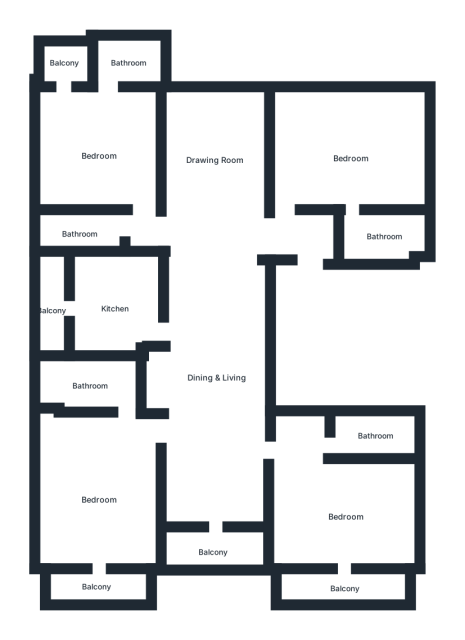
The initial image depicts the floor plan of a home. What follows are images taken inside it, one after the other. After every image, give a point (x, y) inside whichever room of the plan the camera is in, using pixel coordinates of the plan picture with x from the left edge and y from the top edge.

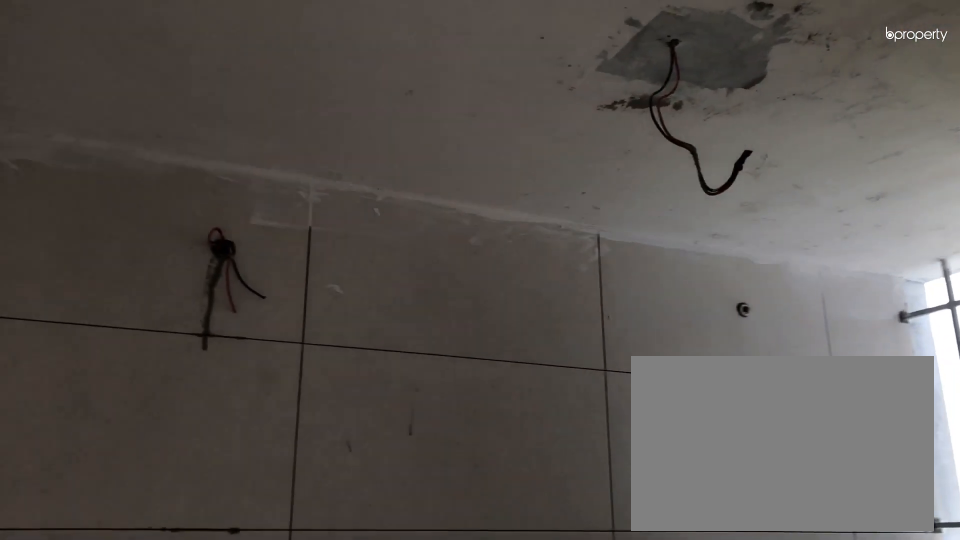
(127, 62)
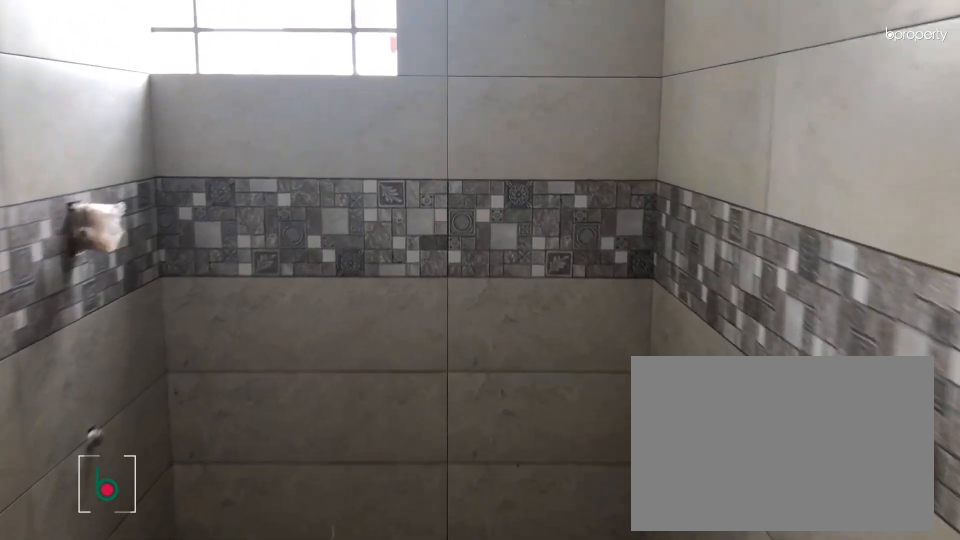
(82, 232)
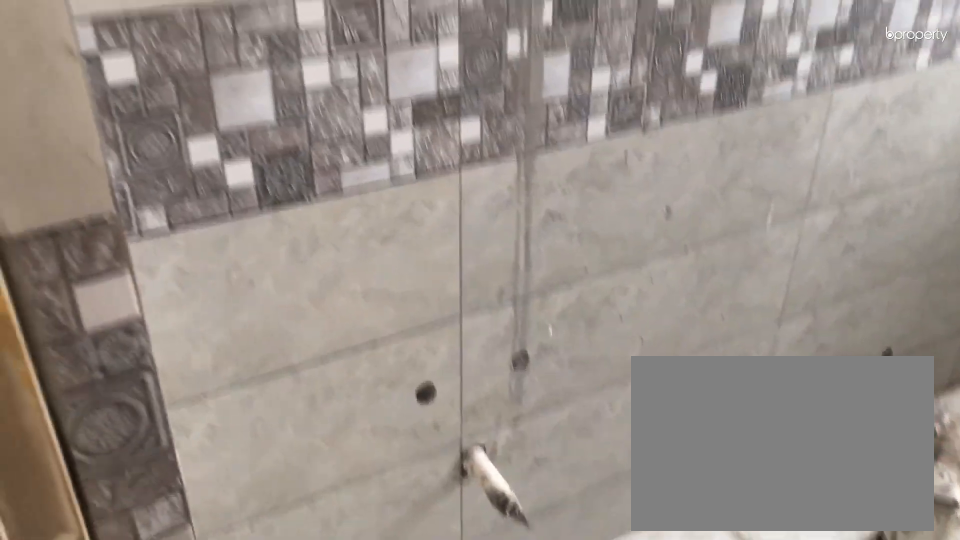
(82, 232)
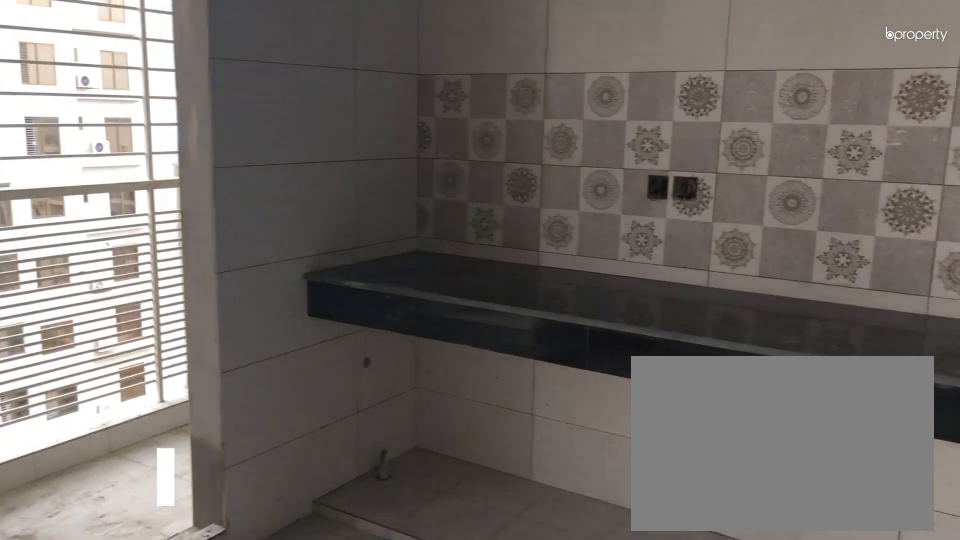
(115, 309)
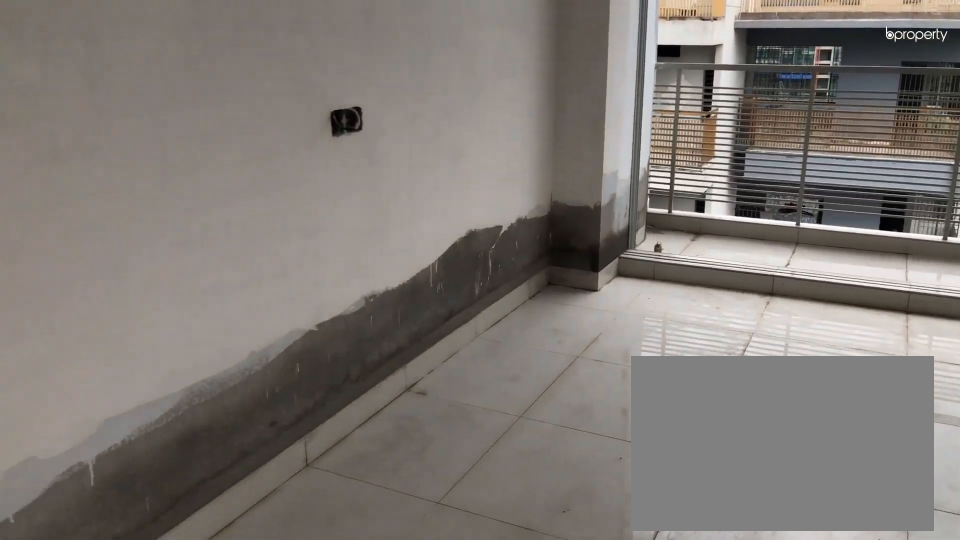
(98, 500)
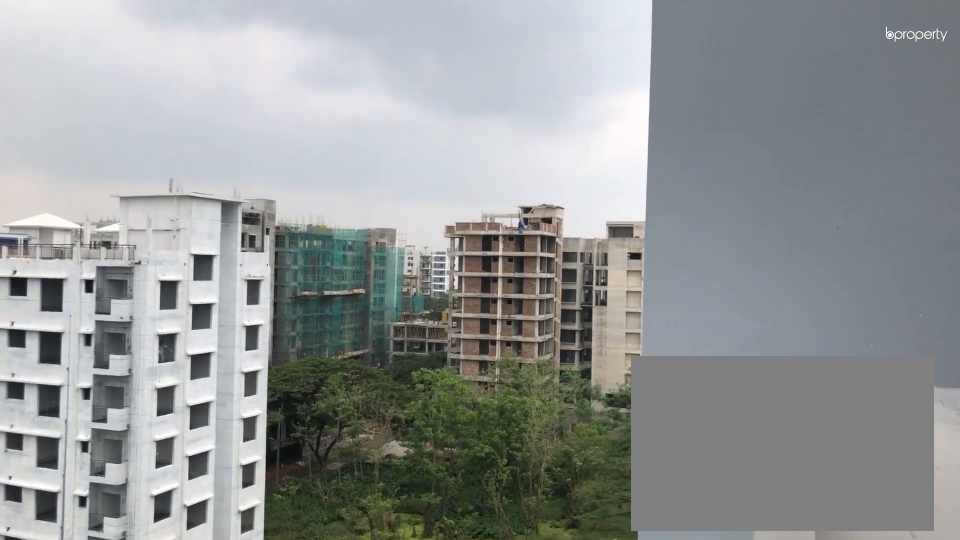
(96, 585)
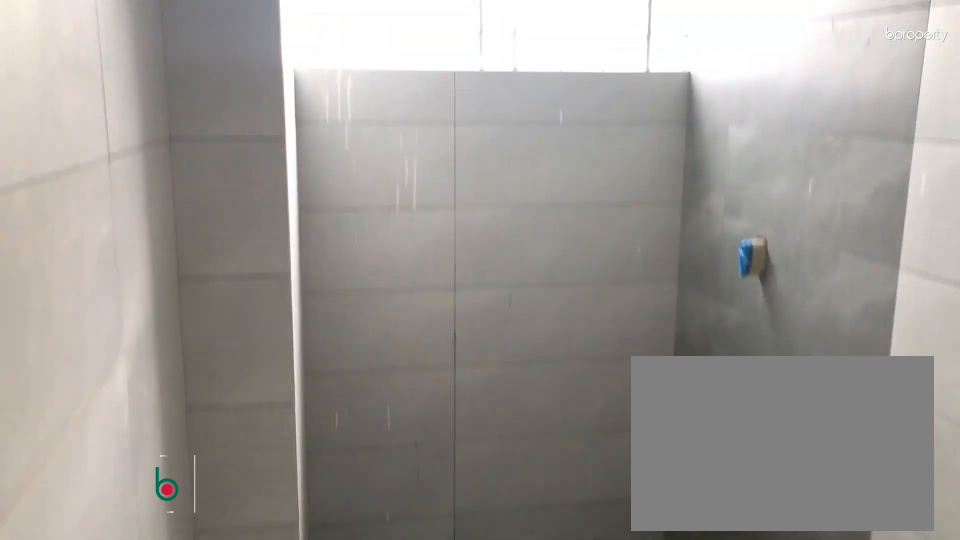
(91, 386)
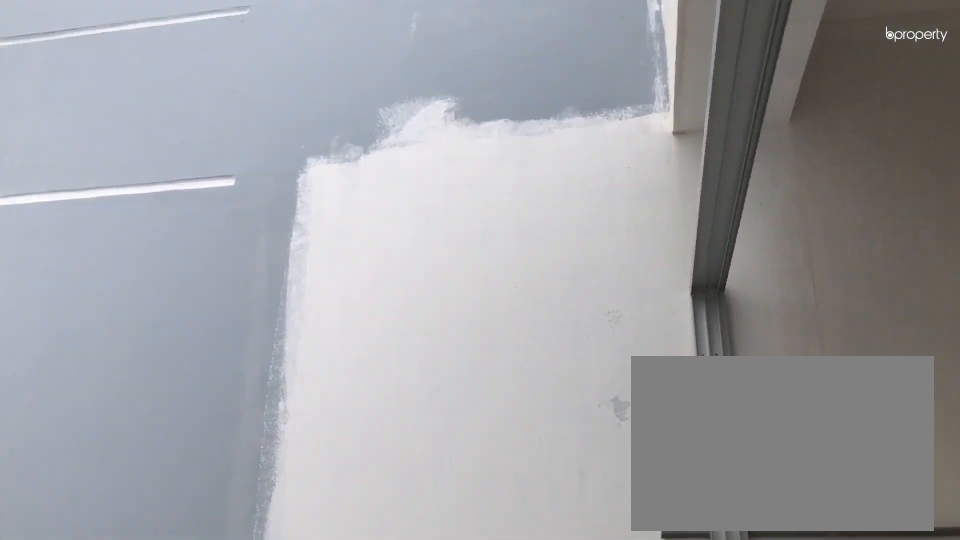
(214, 552)
